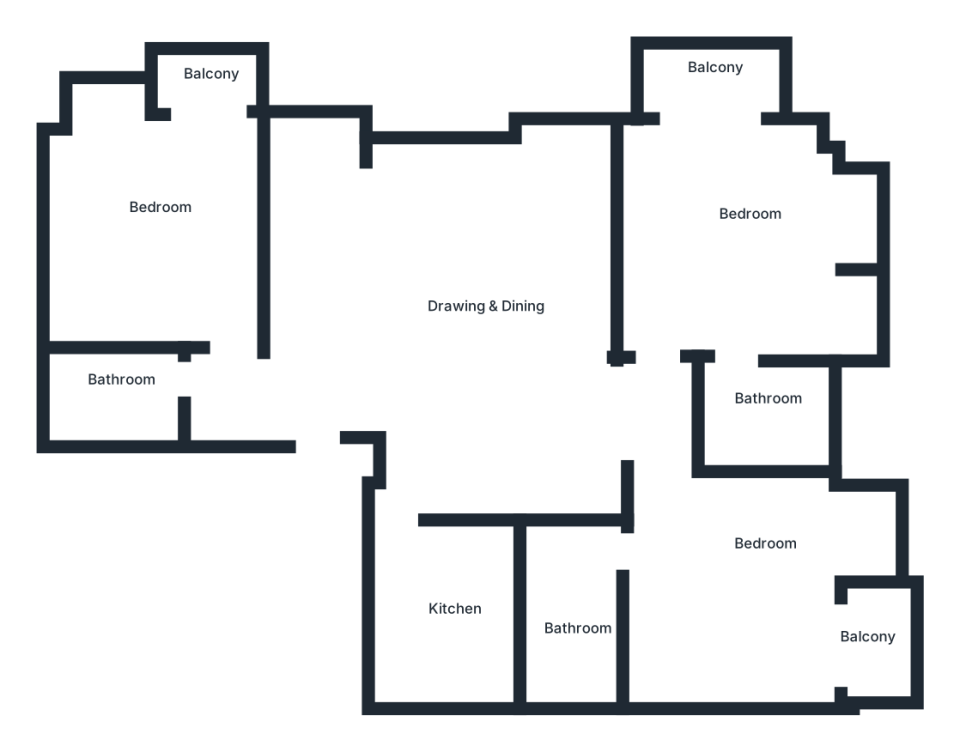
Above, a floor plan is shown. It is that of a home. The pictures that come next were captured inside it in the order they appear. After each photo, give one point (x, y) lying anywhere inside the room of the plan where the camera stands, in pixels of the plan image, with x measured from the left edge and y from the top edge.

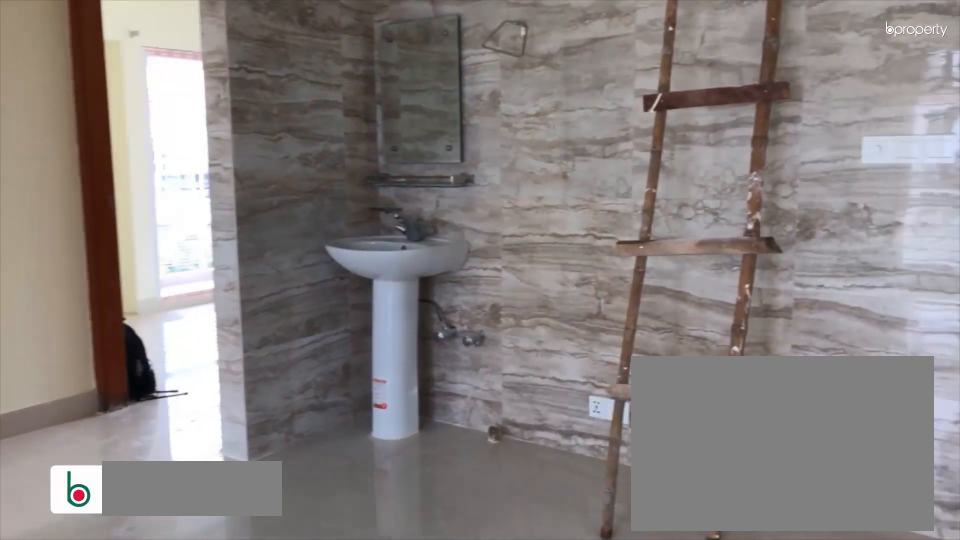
(464, 363)
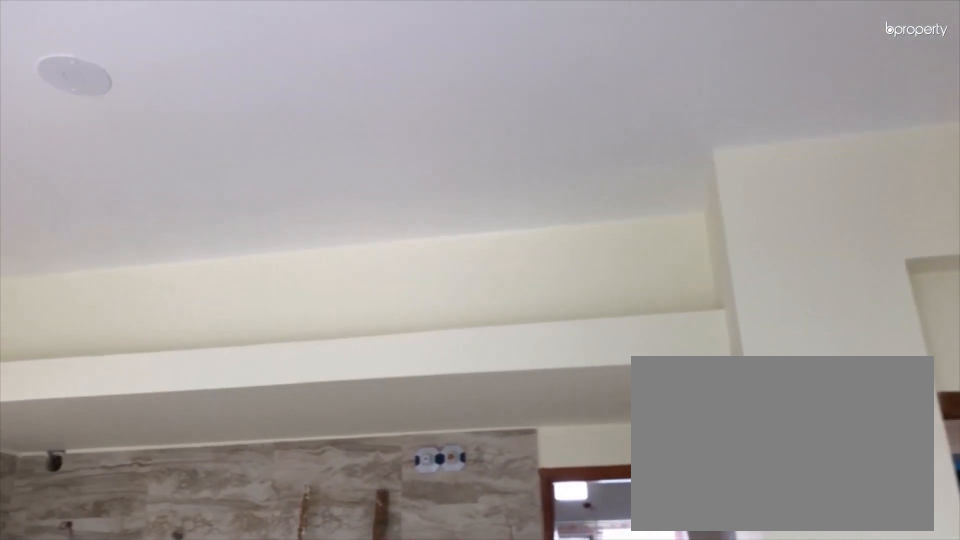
(464, 363)
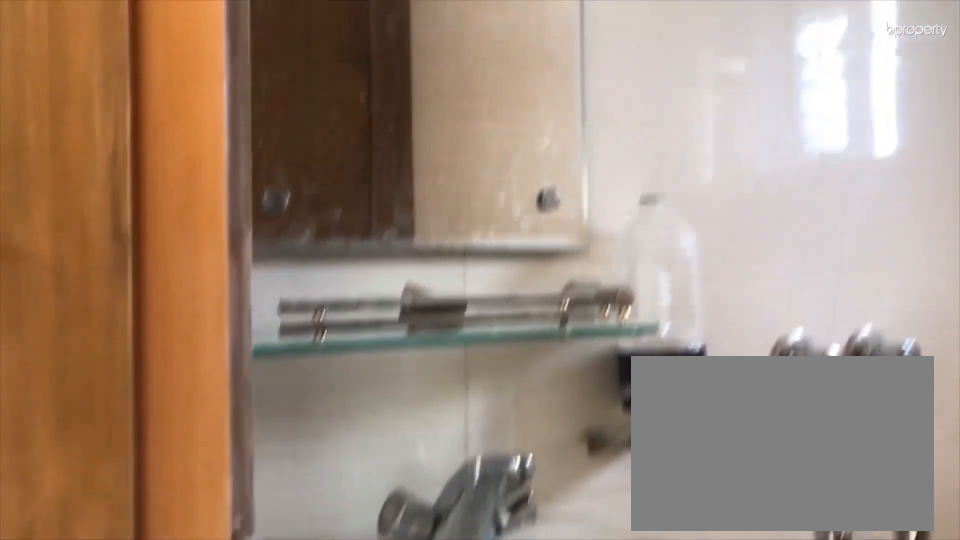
(122, 382)
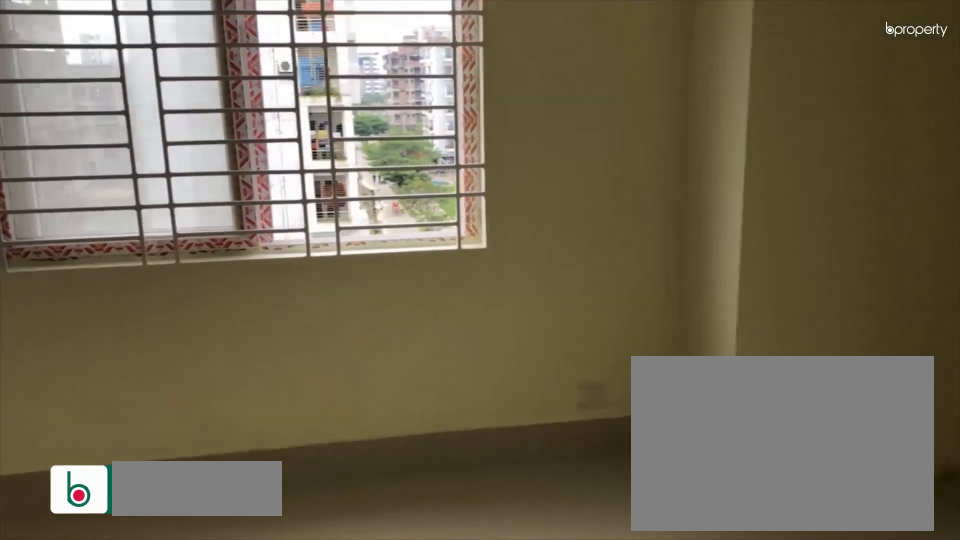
(173, 223)
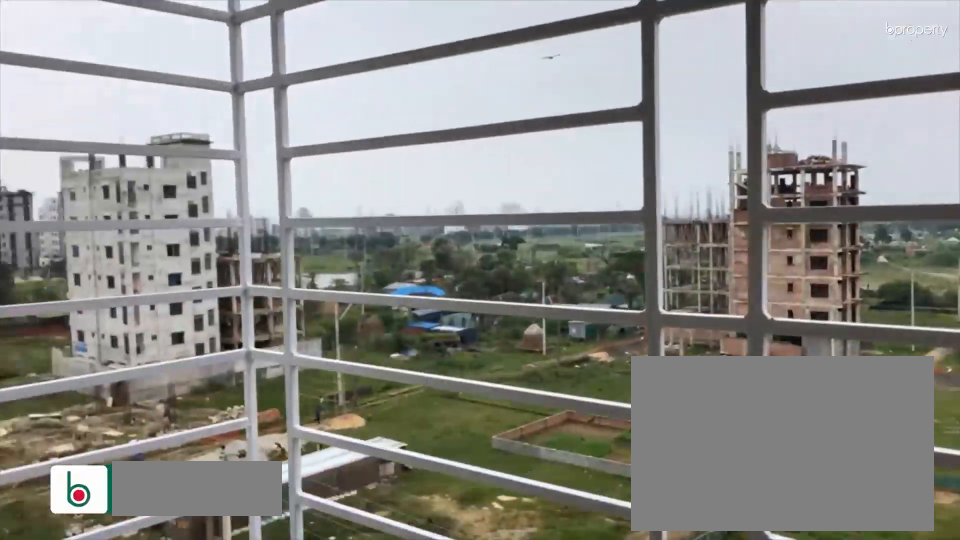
(206, 83)
